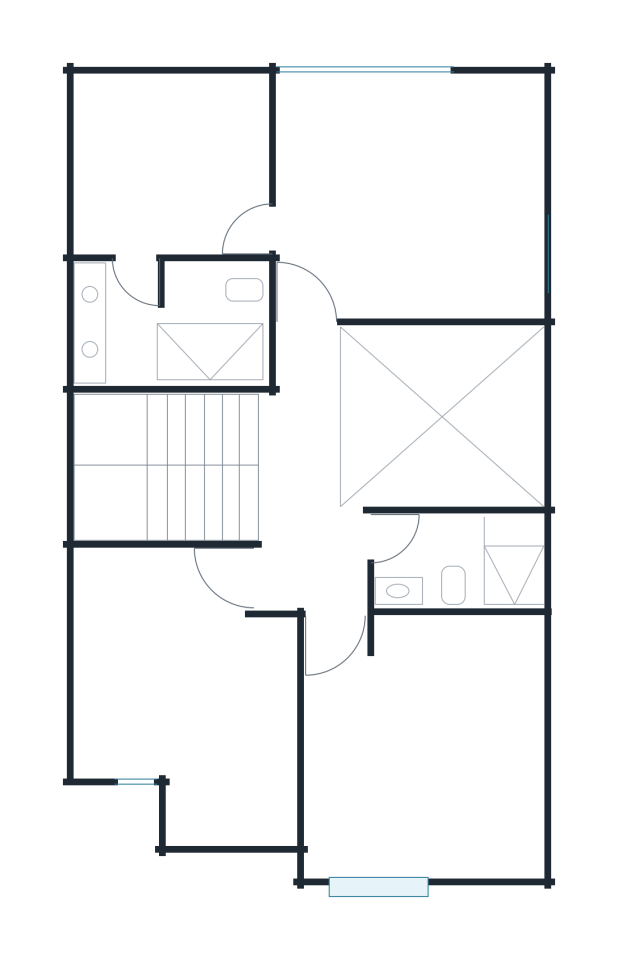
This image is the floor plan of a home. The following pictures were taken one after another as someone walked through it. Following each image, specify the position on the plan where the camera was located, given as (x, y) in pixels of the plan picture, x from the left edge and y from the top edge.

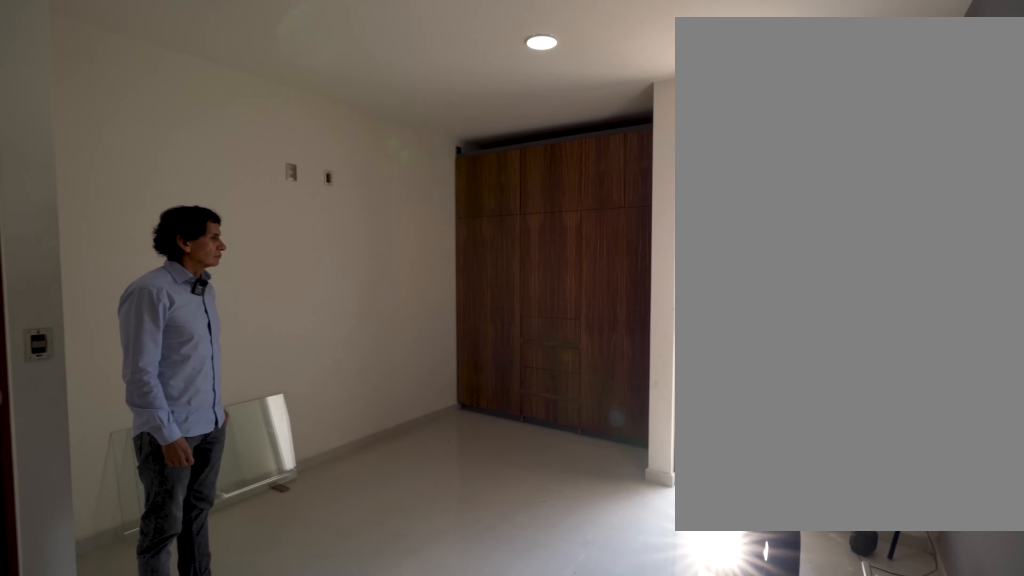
(113, 576)
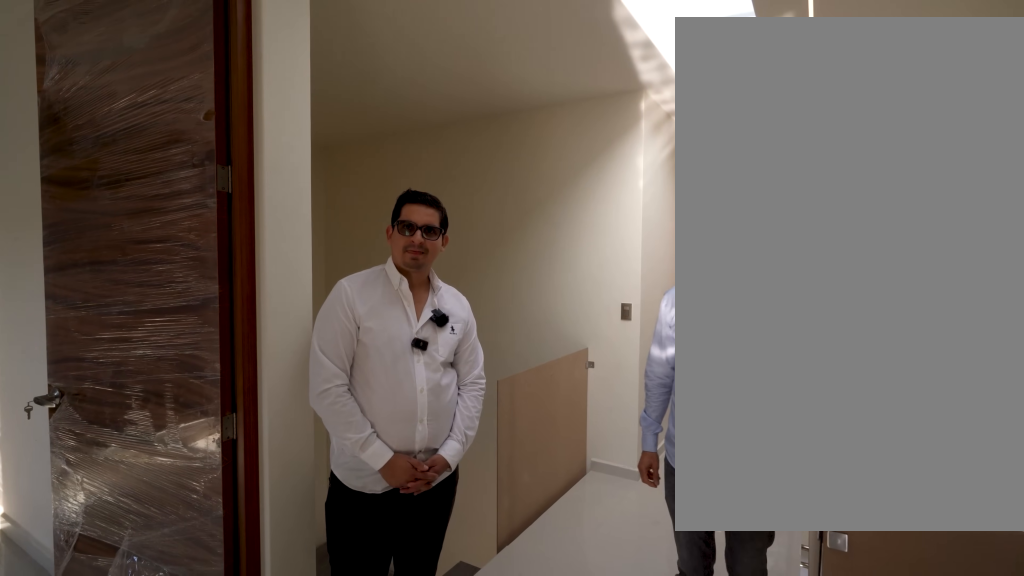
(335, 633)
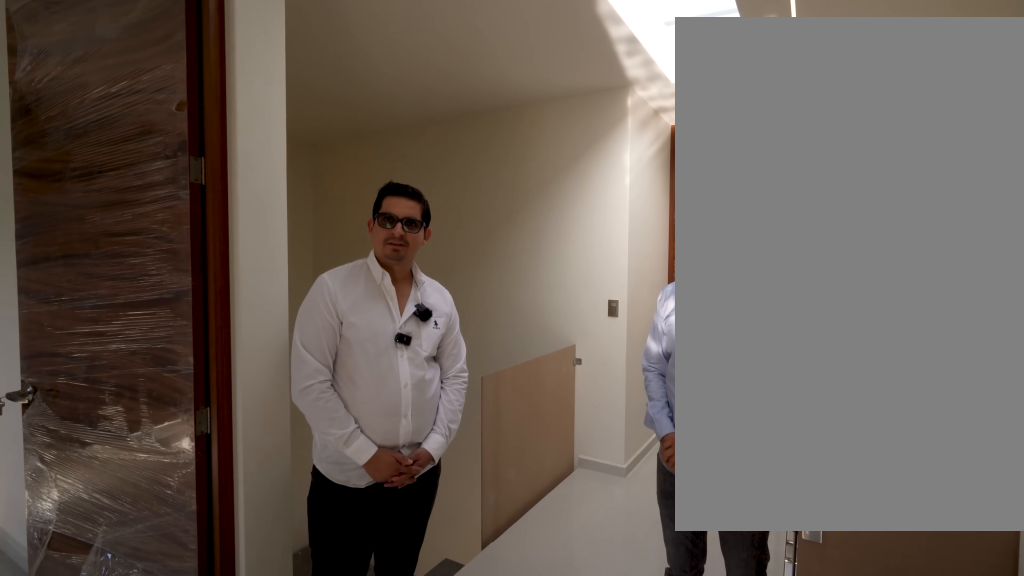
(335, 633)
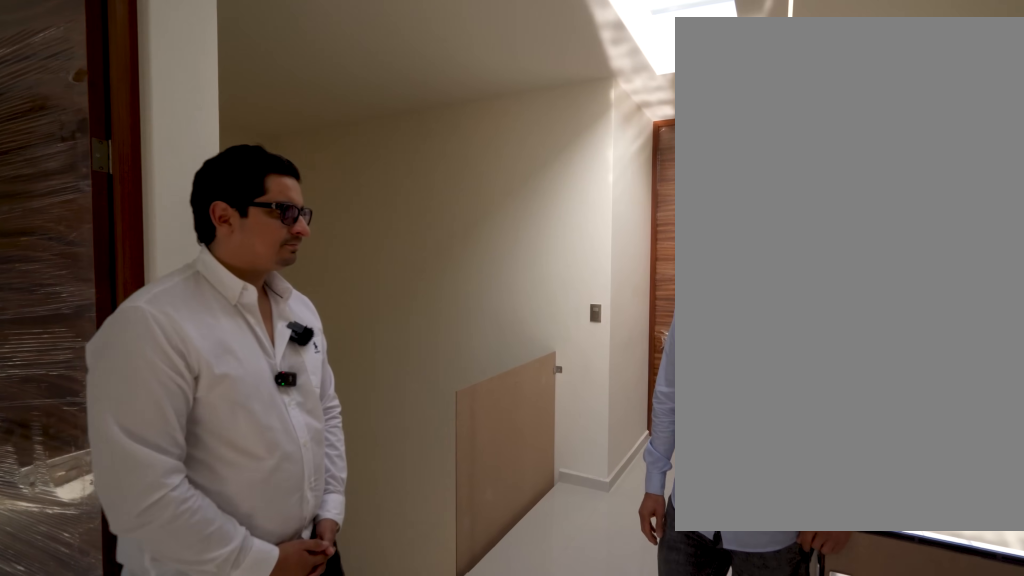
(335, 633)
